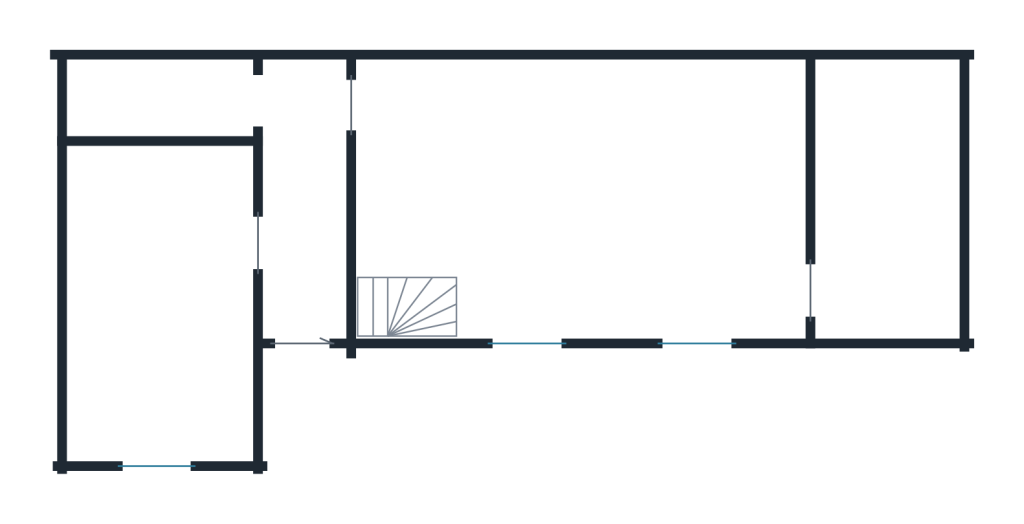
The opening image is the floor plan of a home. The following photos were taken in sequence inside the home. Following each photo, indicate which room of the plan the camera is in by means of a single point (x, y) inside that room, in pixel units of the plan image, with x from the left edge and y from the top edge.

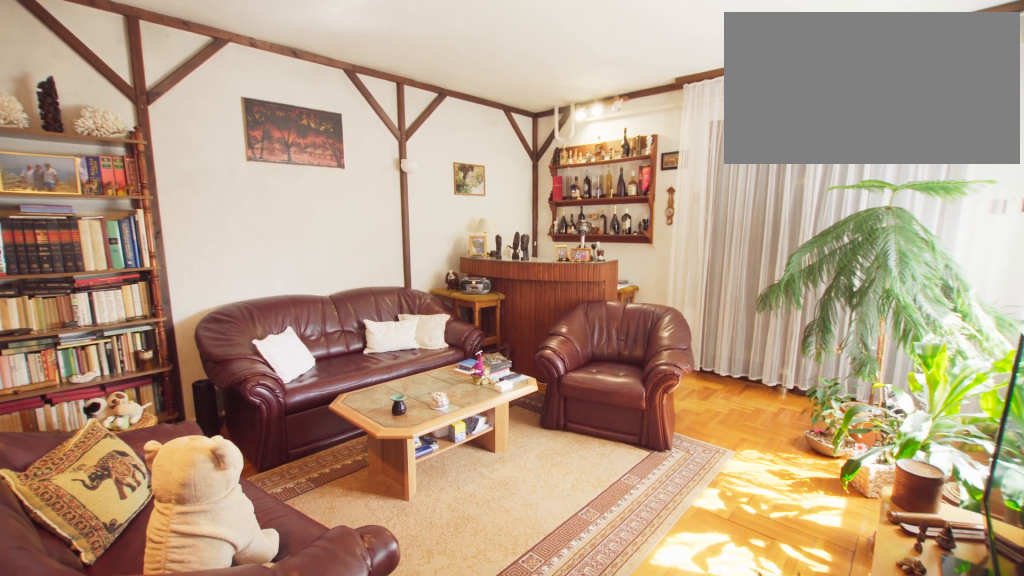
(591, 219)
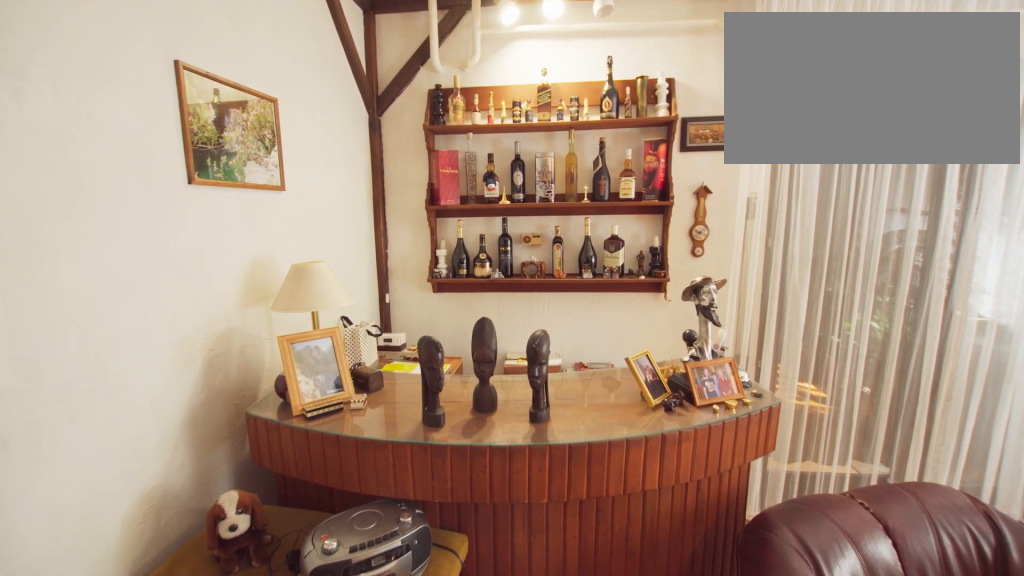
(591, 219)
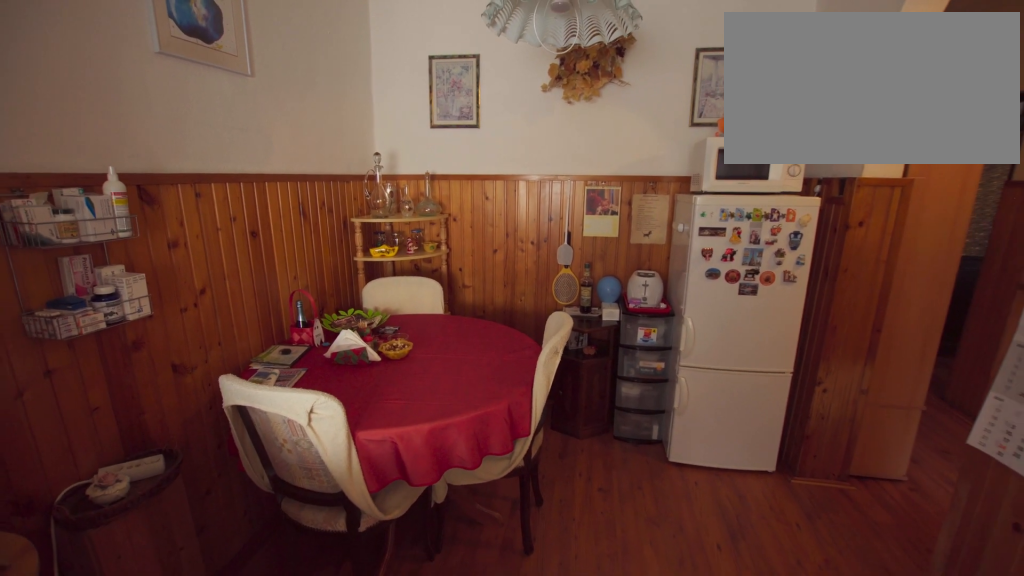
(165, 312)
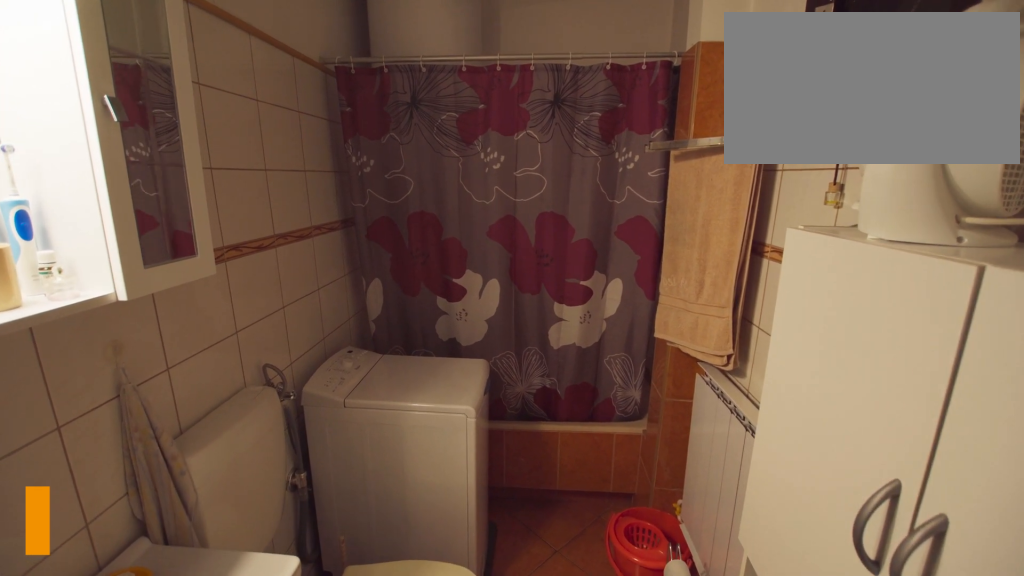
(164, 99)
